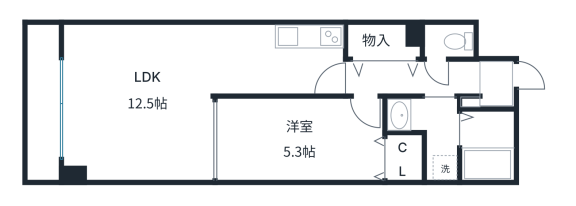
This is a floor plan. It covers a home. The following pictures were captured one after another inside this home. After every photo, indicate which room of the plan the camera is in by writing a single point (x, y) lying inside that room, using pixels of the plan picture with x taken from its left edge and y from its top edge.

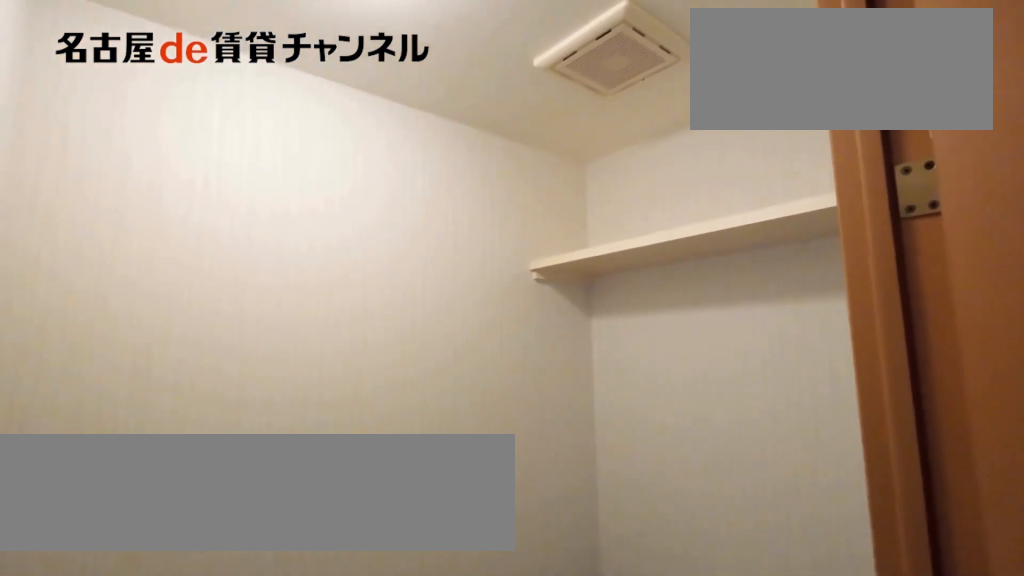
(448, 41)
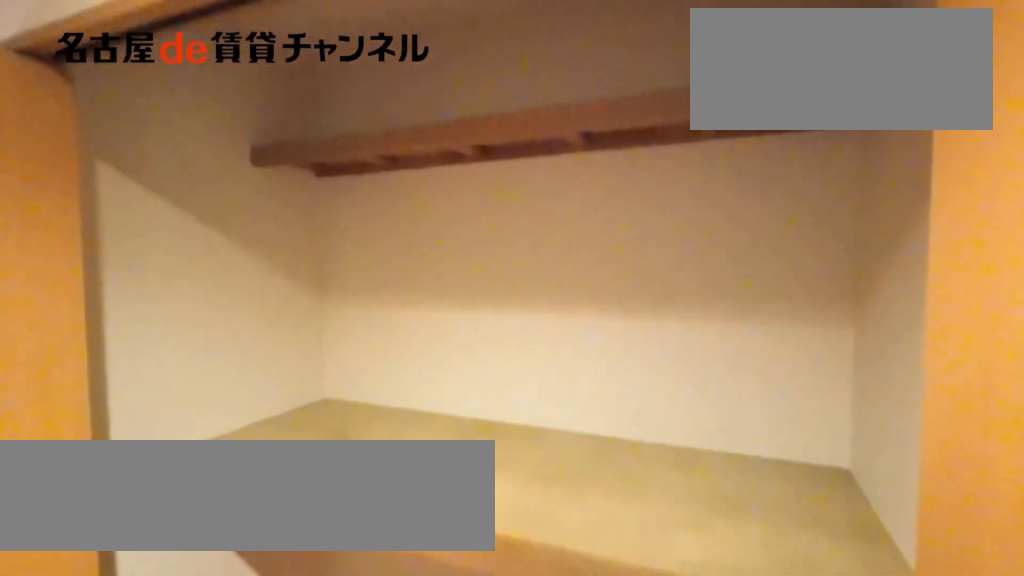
(380, 42)
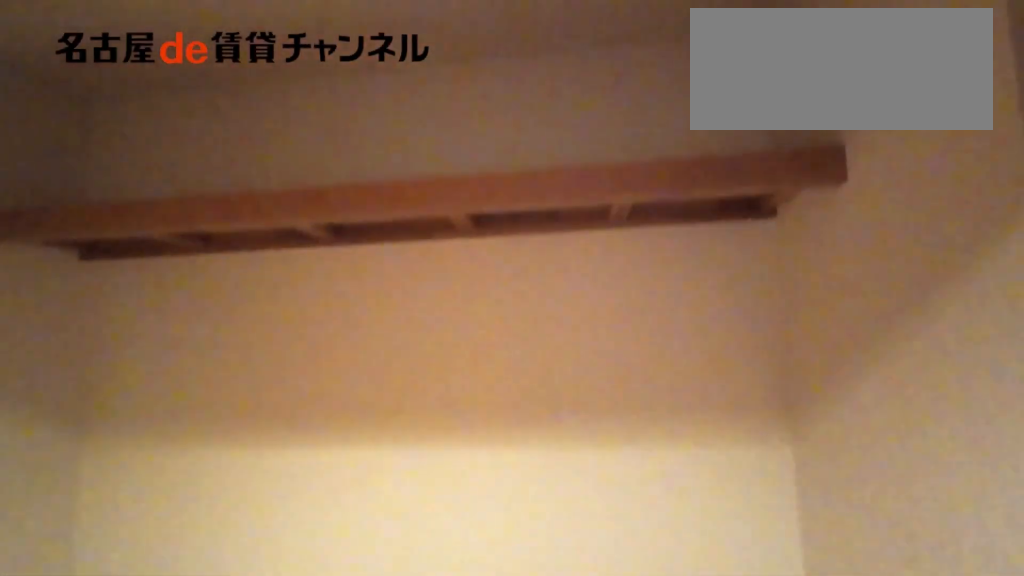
(380, 42)
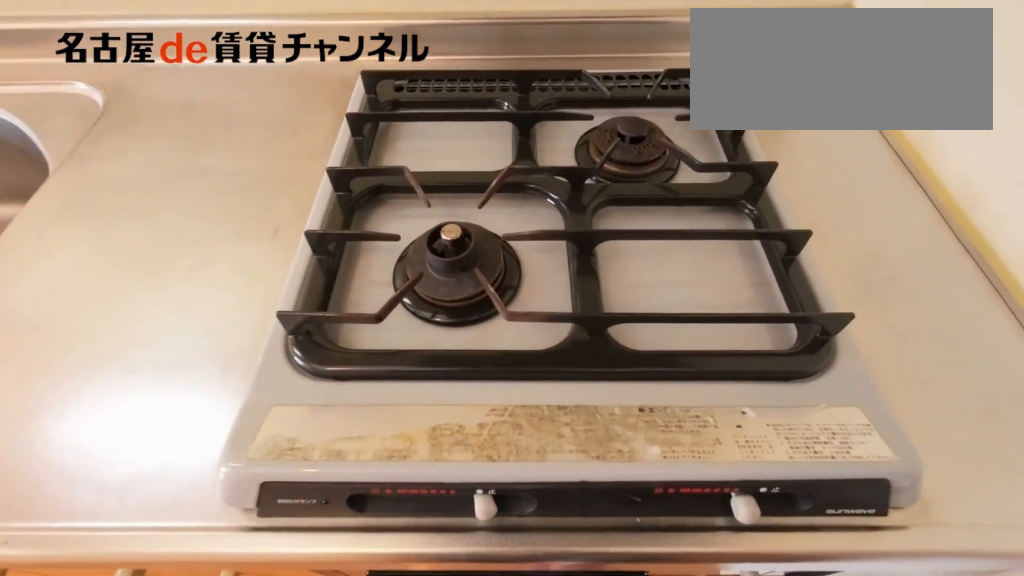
(309, 38)
